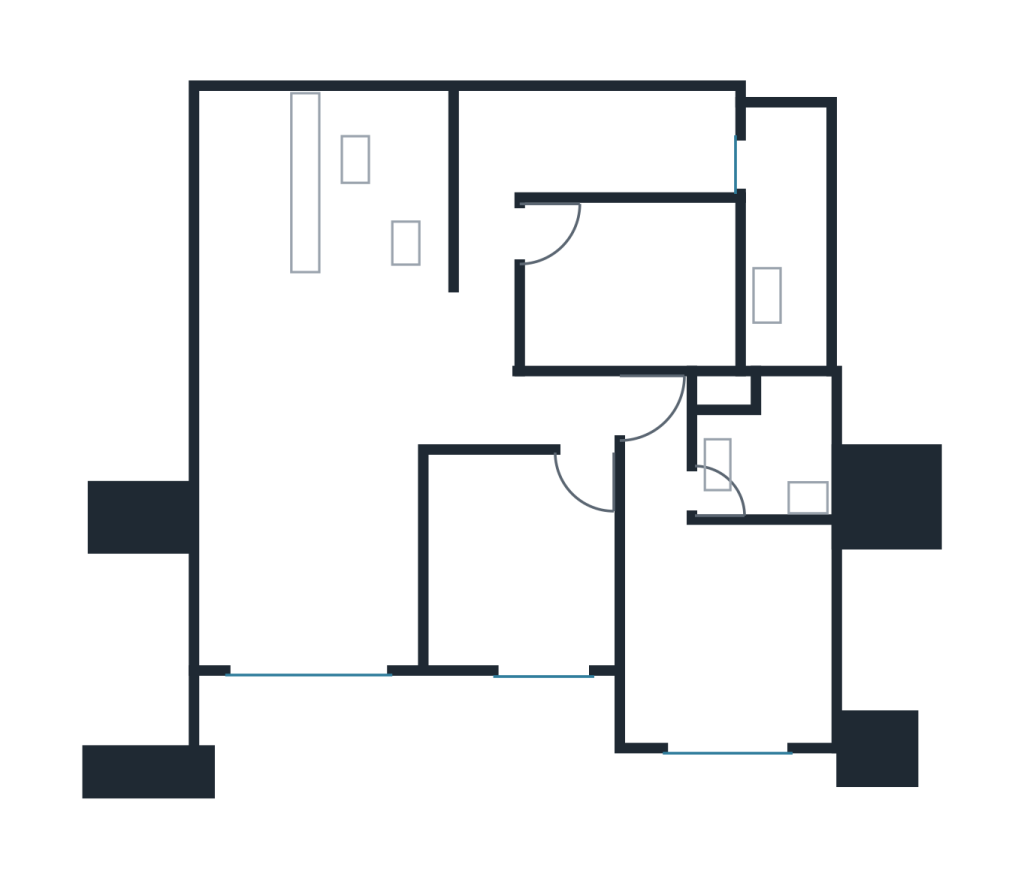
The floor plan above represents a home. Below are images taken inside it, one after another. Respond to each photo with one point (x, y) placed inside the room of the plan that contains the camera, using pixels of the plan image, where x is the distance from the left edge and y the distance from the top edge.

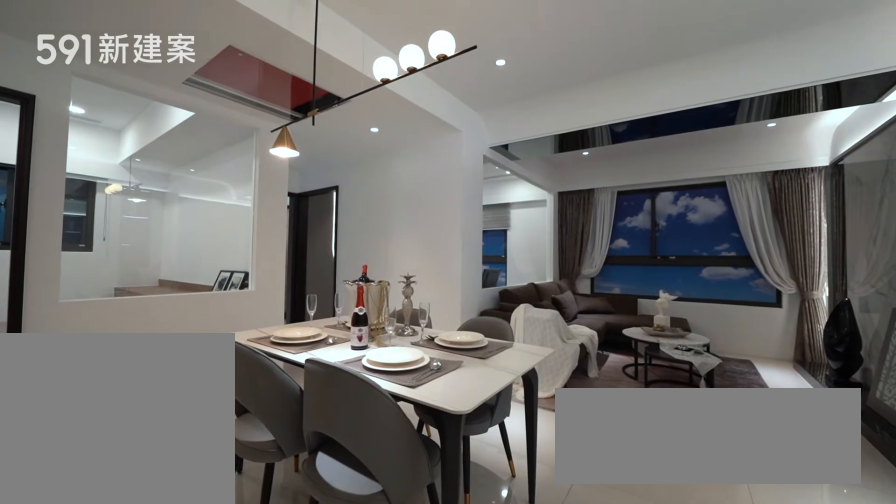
(332, 367)
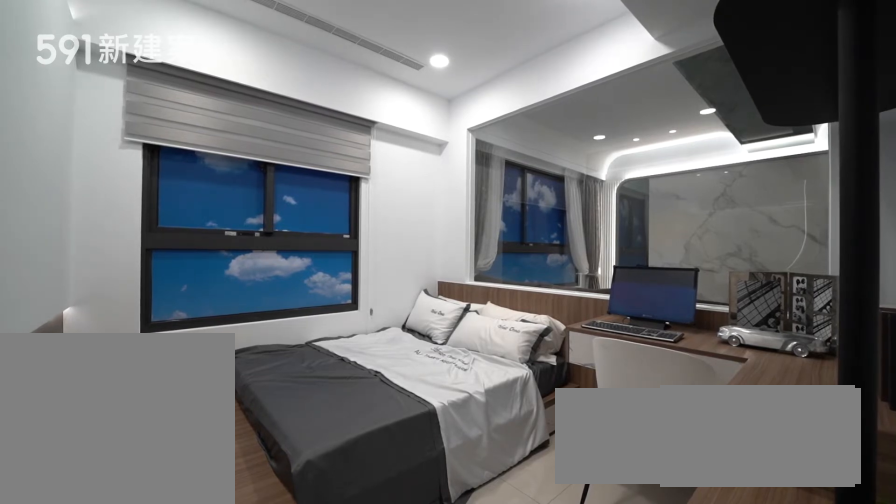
(520, 558)
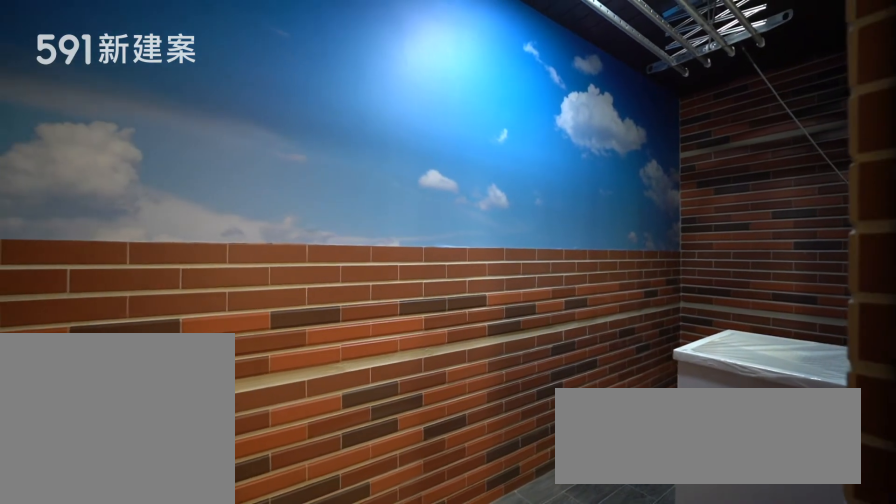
(786, 239)
